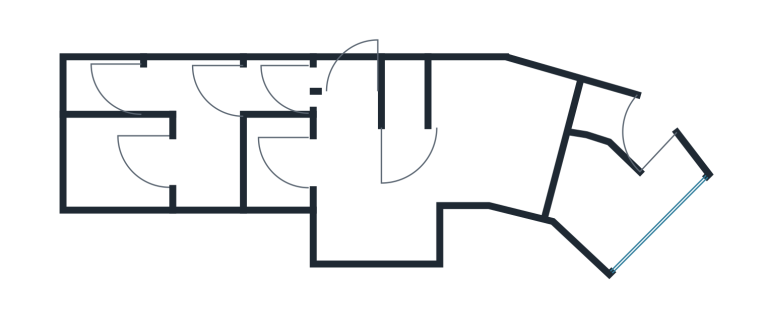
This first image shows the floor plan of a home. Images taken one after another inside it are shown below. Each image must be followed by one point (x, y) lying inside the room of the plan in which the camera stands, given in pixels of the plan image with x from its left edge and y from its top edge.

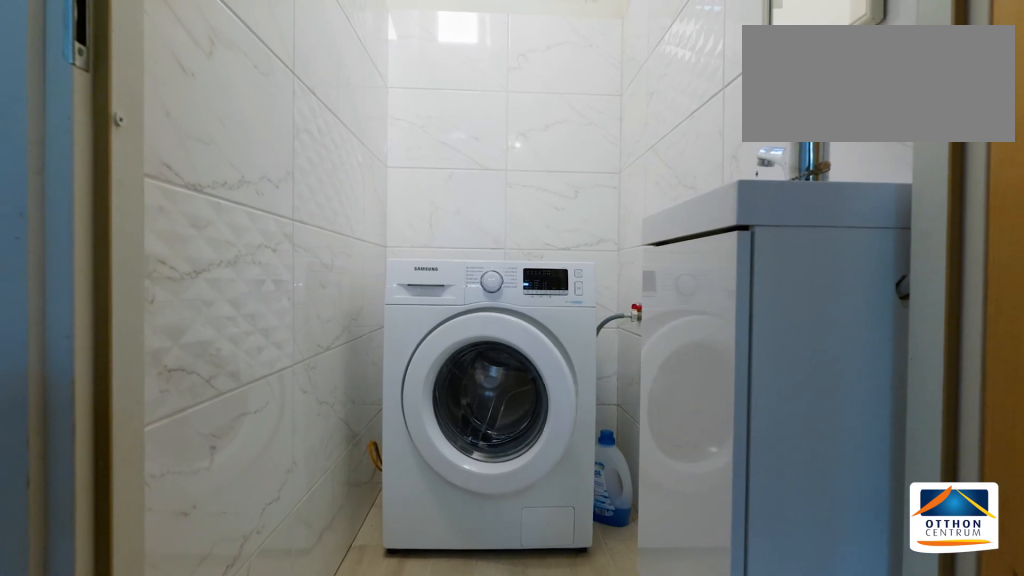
(408, 90)
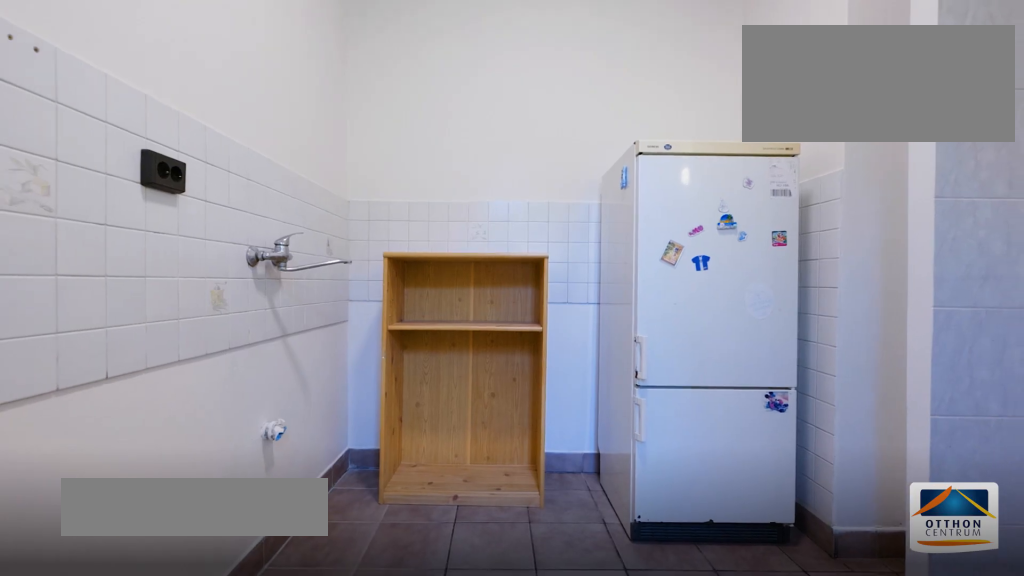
(278, 164)
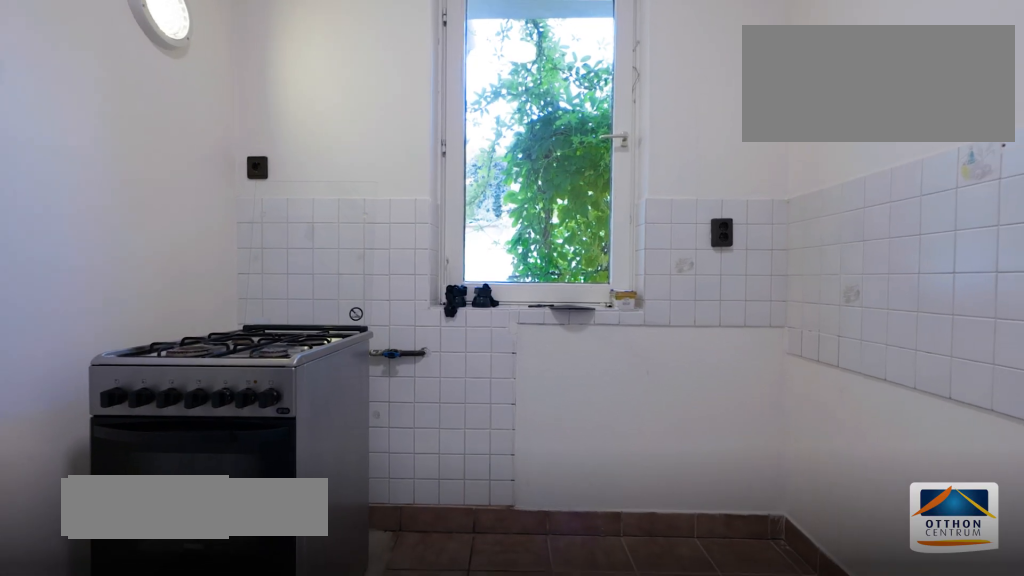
(278, 164)
